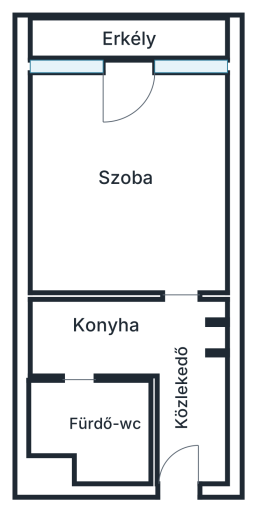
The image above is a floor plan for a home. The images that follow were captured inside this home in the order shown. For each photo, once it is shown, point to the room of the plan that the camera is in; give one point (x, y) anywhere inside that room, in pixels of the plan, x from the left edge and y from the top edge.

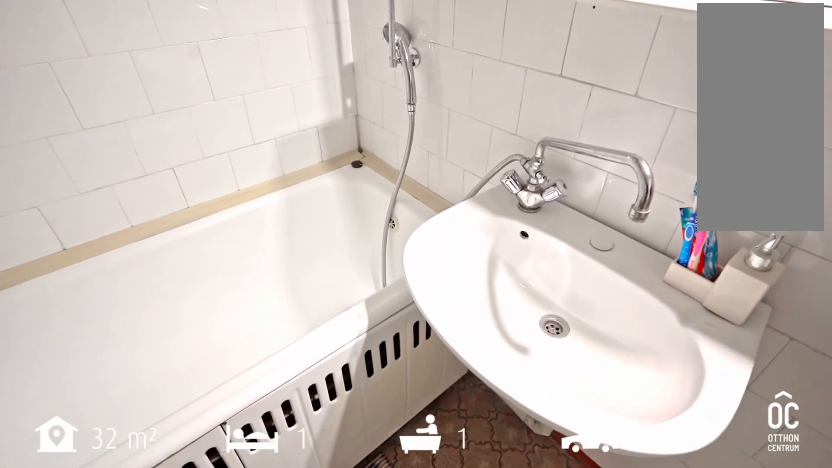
(93, 435)
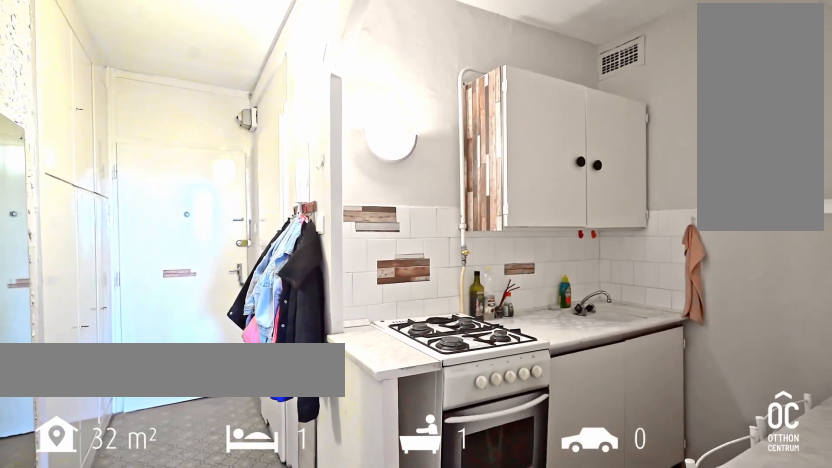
(106, 336)
